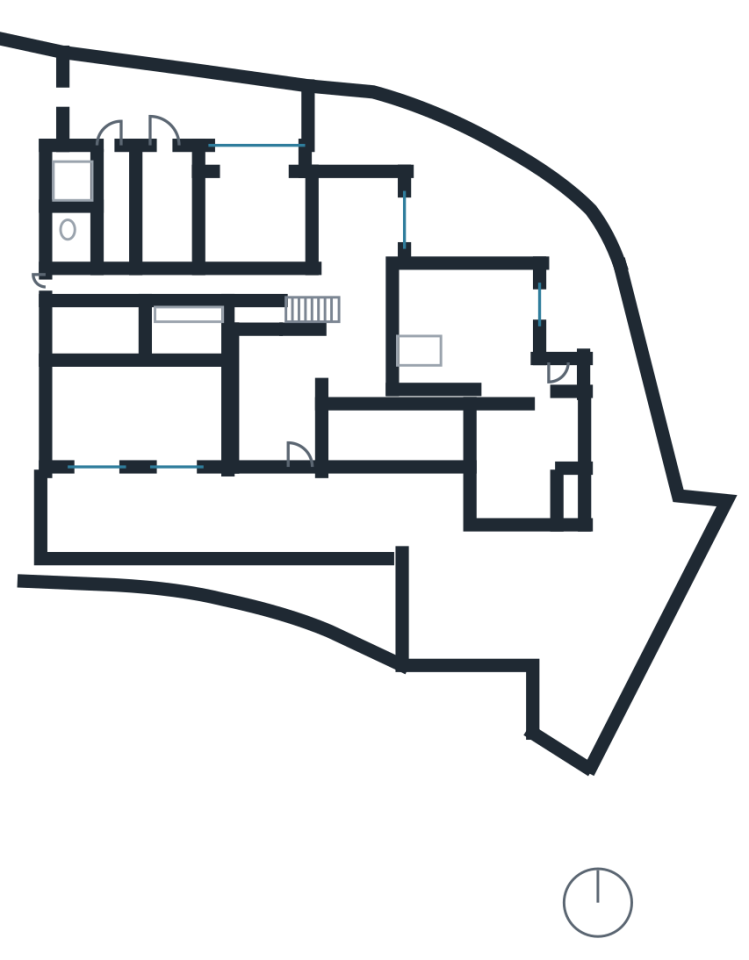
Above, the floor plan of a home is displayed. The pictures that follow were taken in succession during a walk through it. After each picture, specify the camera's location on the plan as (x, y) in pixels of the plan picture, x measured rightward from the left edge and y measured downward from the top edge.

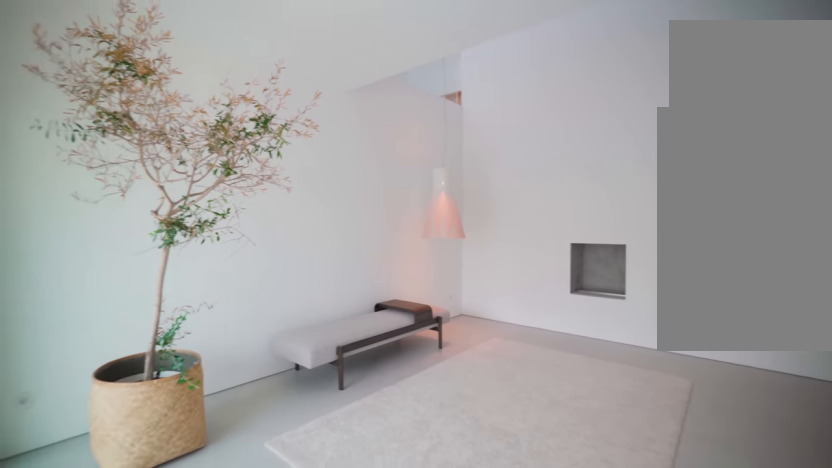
(299, 452)
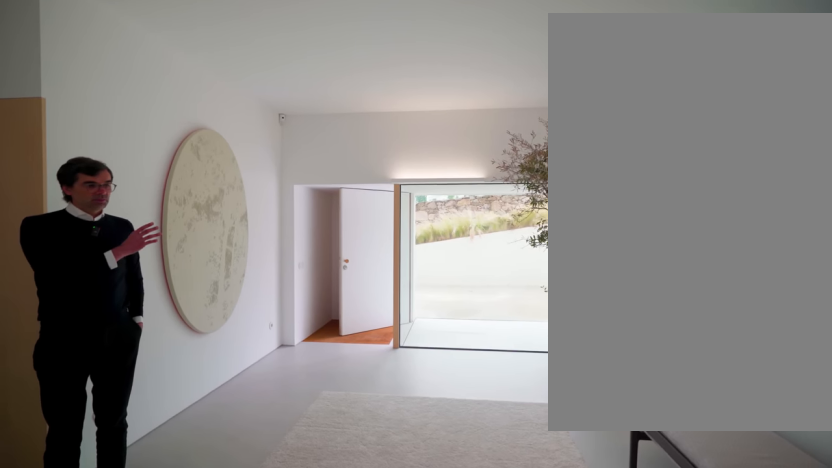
(260, 354)
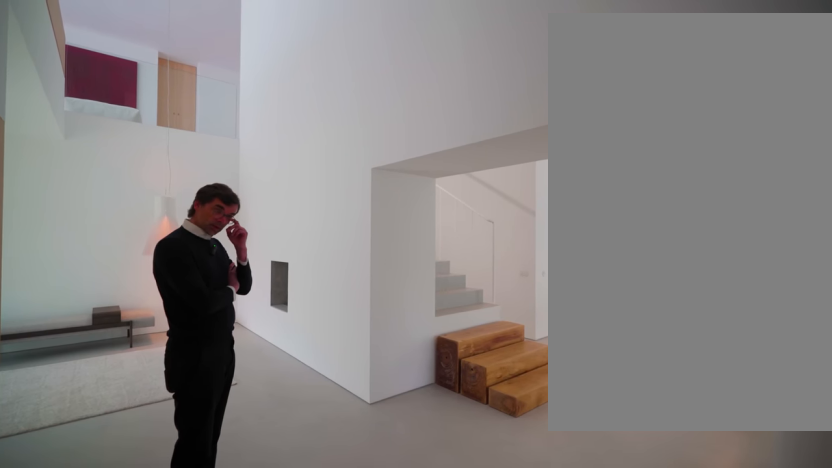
(374, 356)
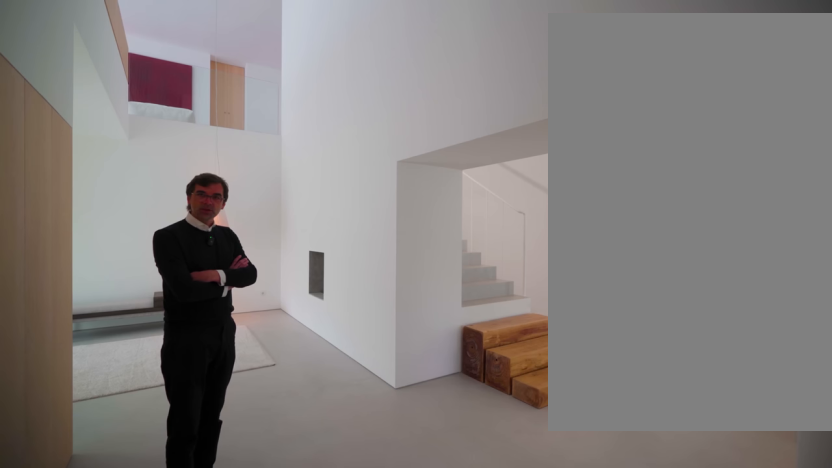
(374, 356)
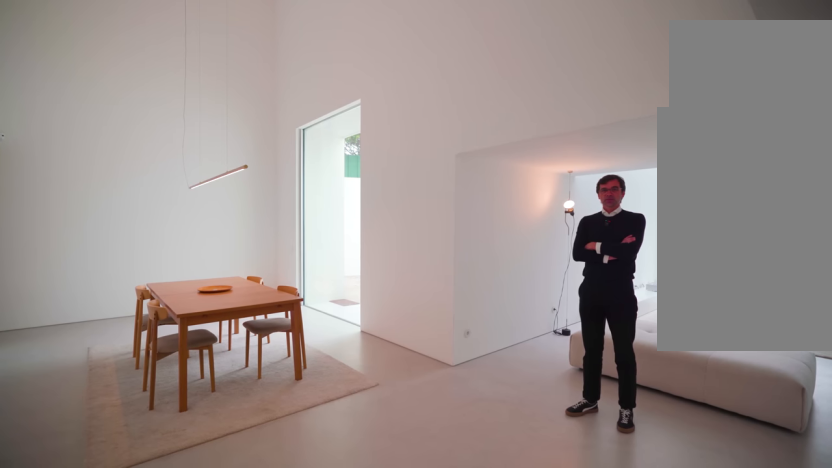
(352, 316)
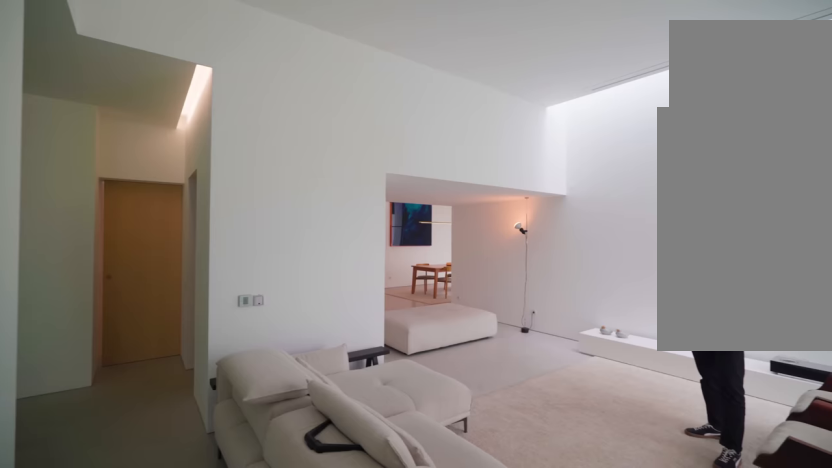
(476, 374)
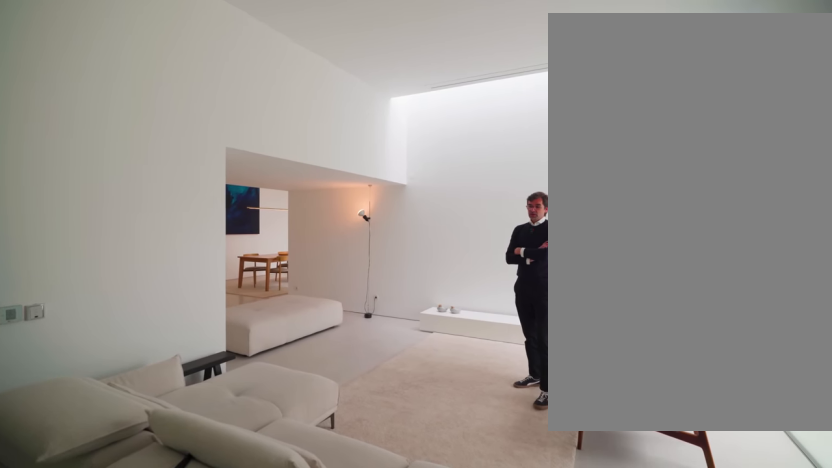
(490, 387)
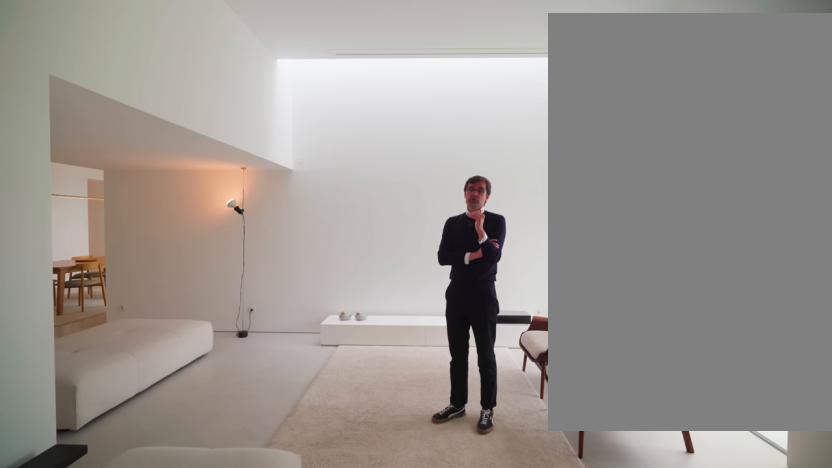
(495, 340)
